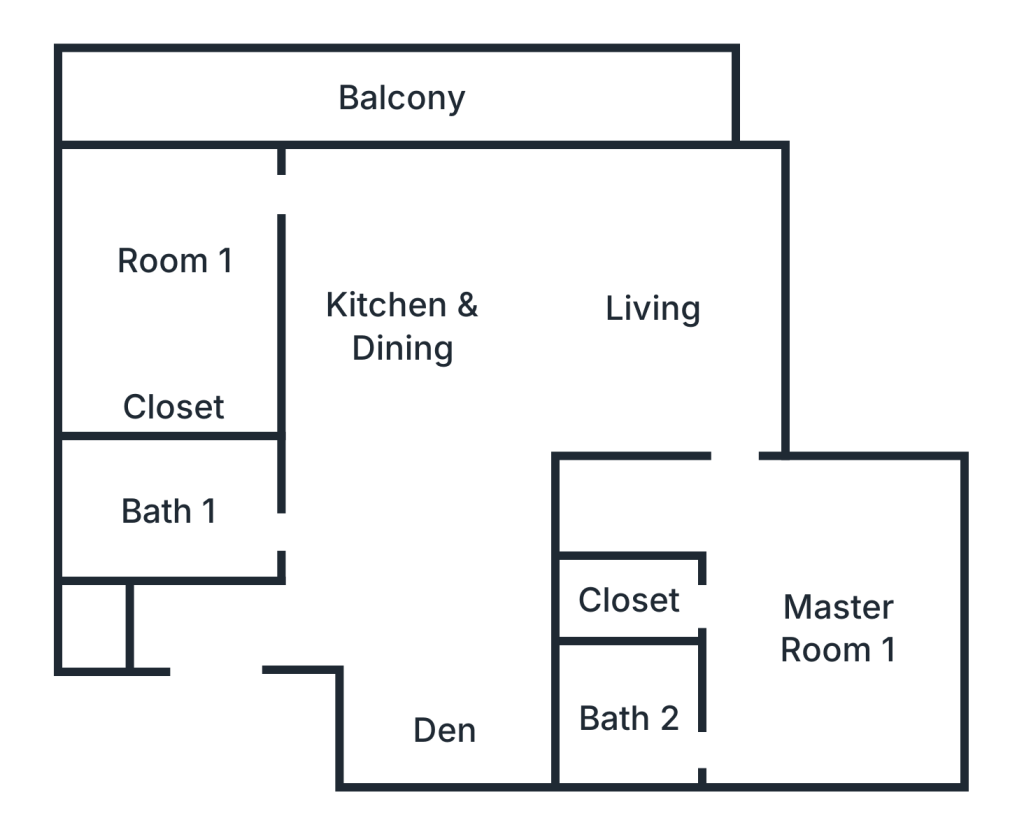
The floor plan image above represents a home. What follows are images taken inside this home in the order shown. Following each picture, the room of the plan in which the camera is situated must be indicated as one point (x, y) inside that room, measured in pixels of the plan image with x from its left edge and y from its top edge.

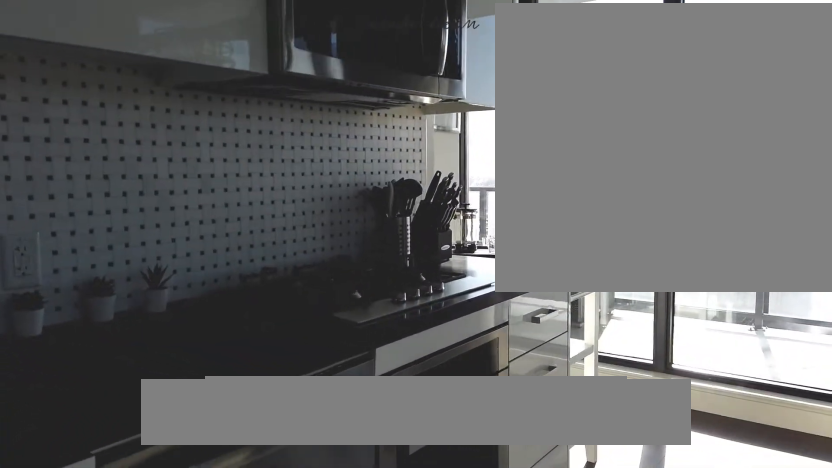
(378, 351)
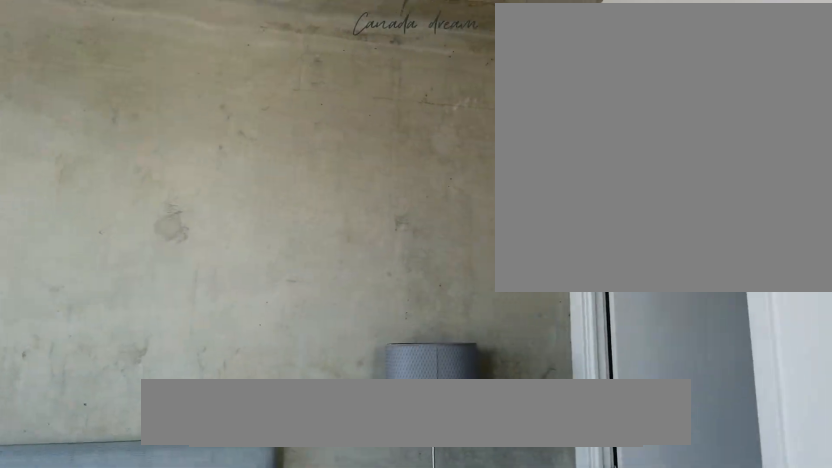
(838, 620)
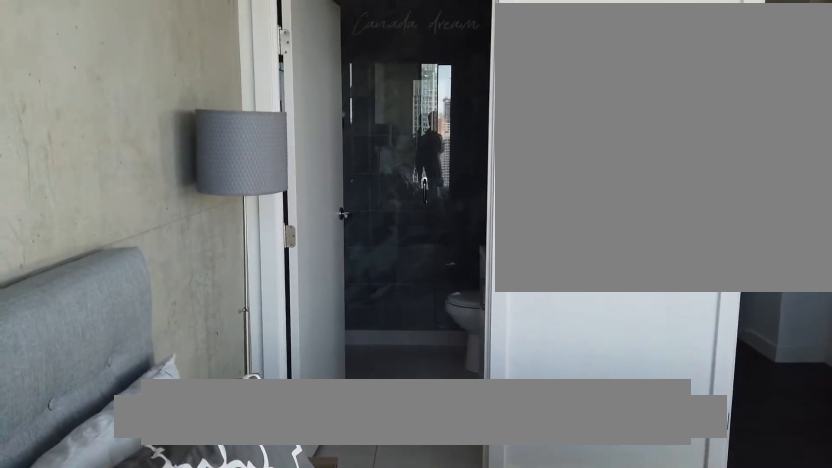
(838, 622)
